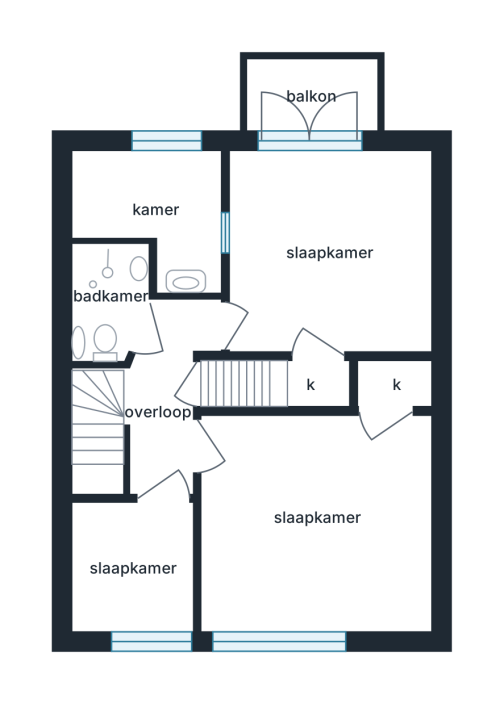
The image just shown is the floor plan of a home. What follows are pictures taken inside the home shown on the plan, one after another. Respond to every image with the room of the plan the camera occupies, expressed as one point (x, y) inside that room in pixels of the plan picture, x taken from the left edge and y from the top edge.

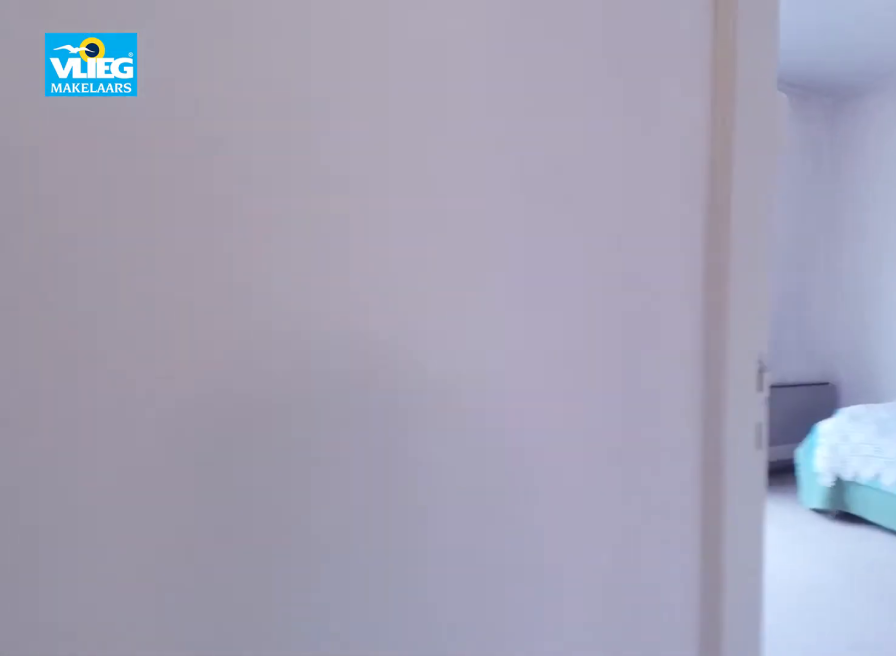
(152, 406)
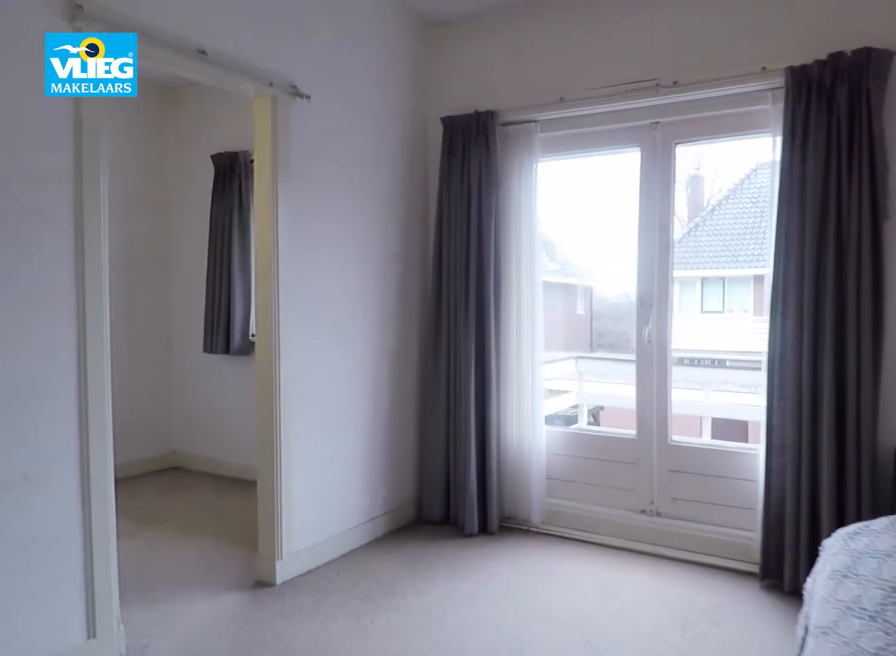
(301, 333)
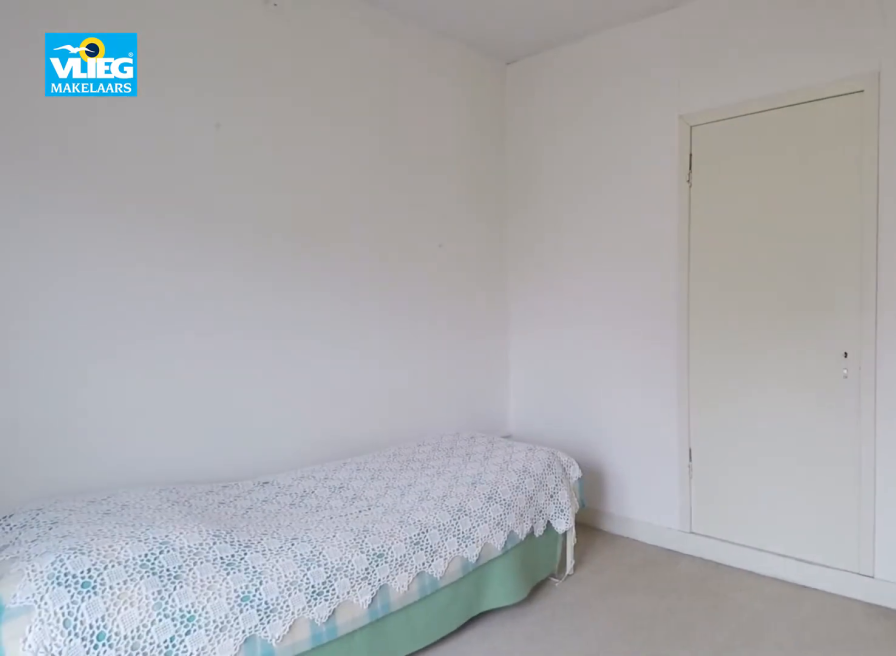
(301, 333)
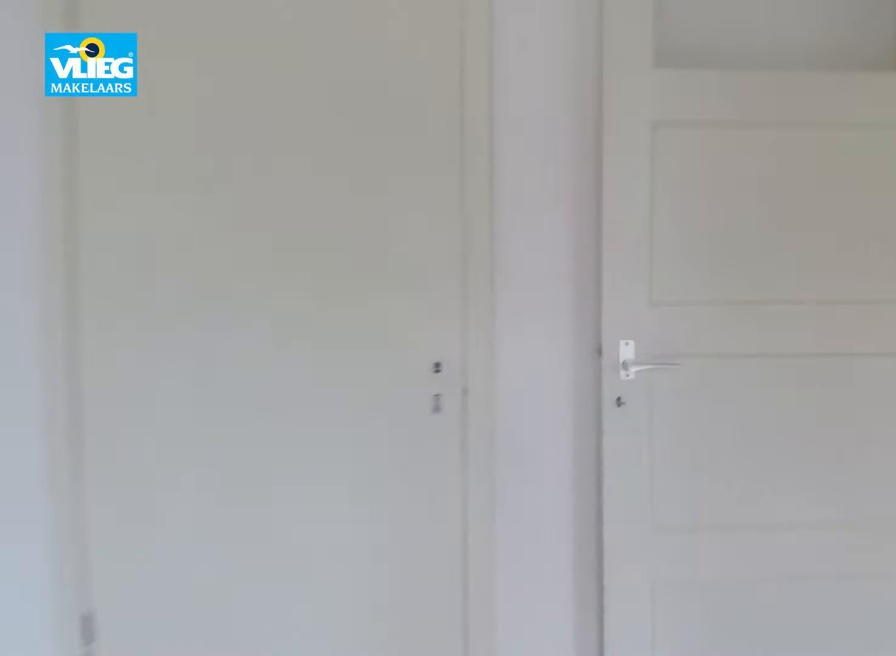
(301, 333)
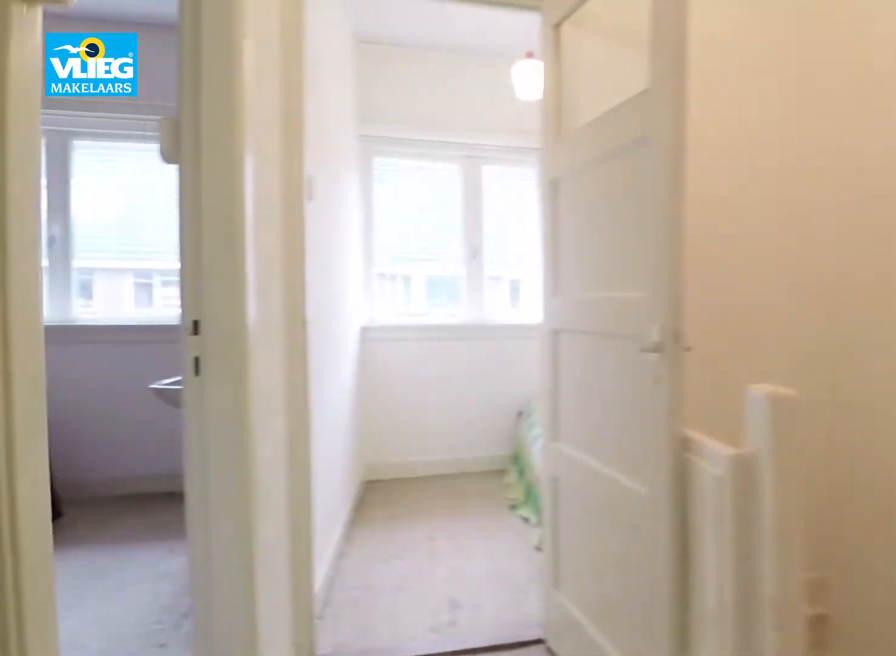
(152, 405)
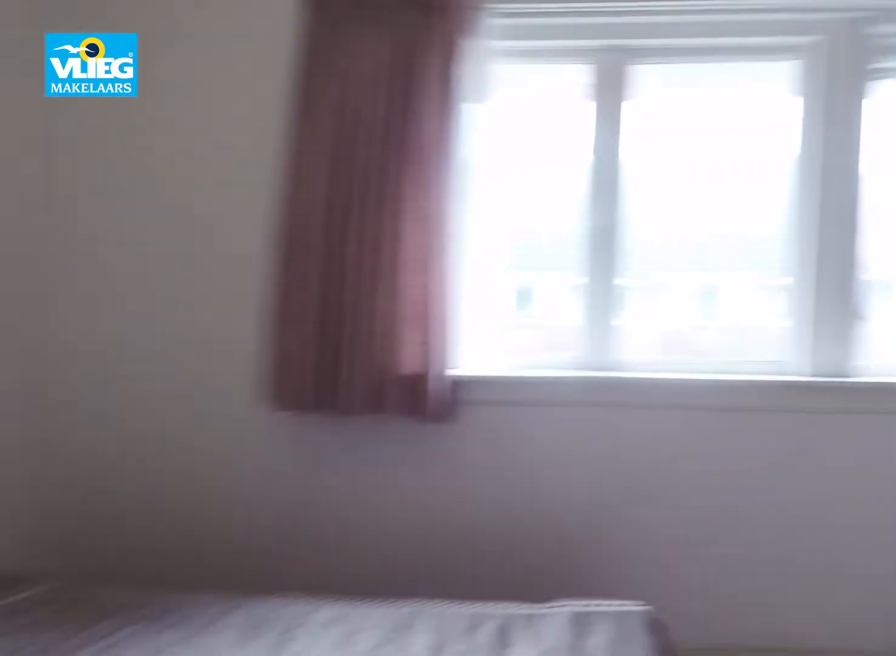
(353, 610)
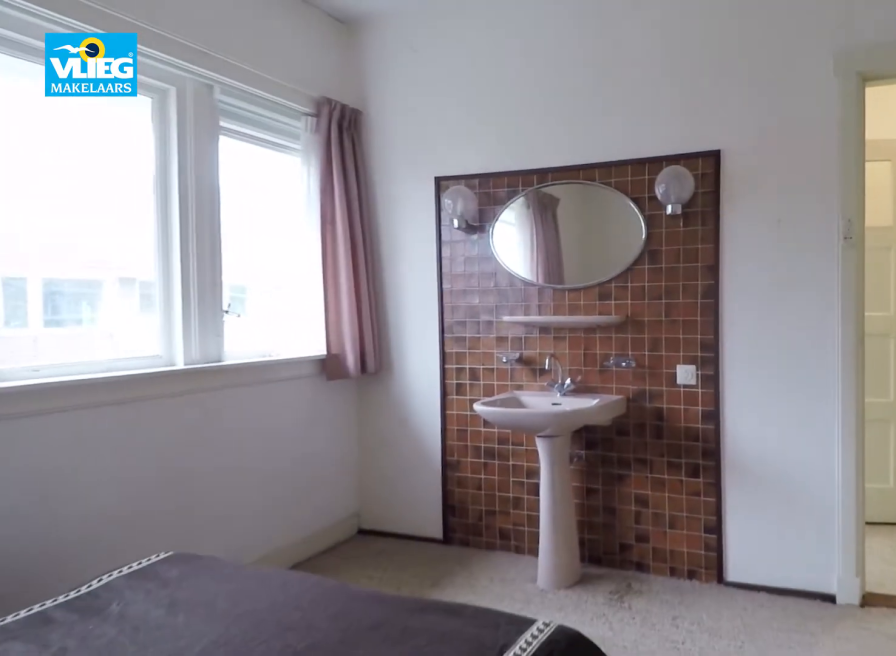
(353, 610)
